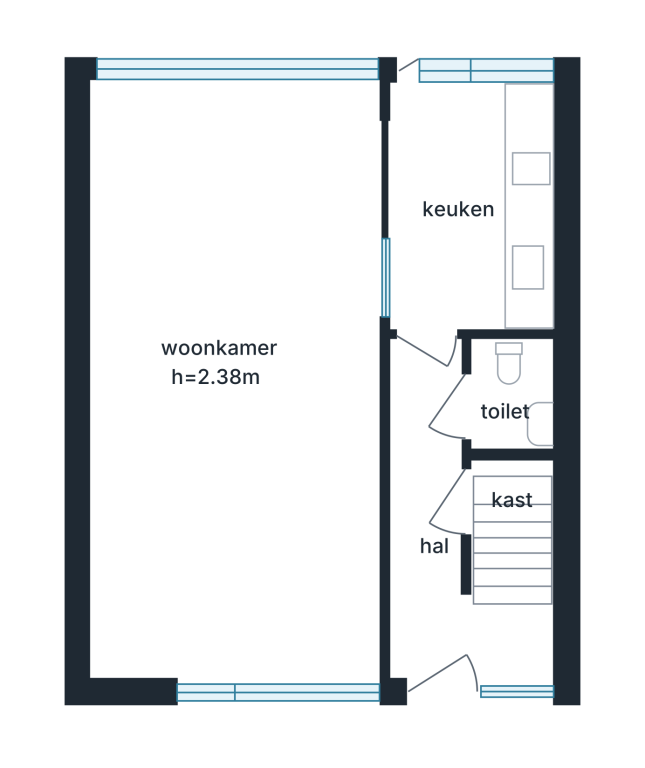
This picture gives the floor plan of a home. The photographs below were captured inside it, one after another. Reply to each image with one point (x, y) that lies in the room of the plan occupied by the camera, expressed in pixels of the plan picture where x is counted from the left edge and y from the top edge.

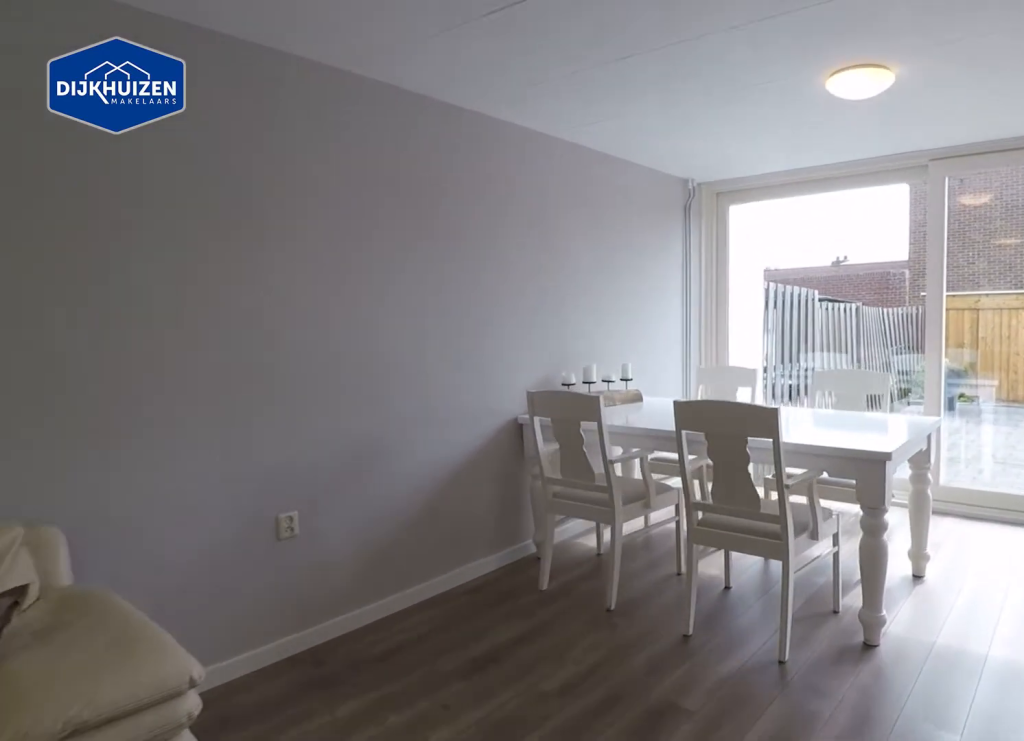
(194, 136)
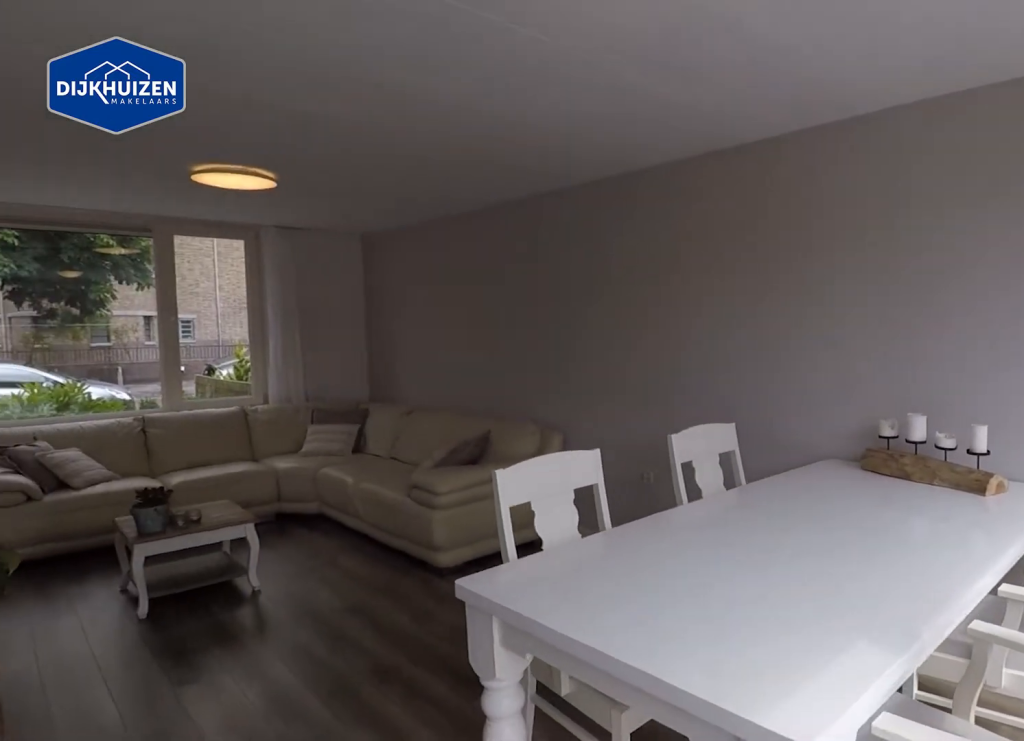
(174, 261)
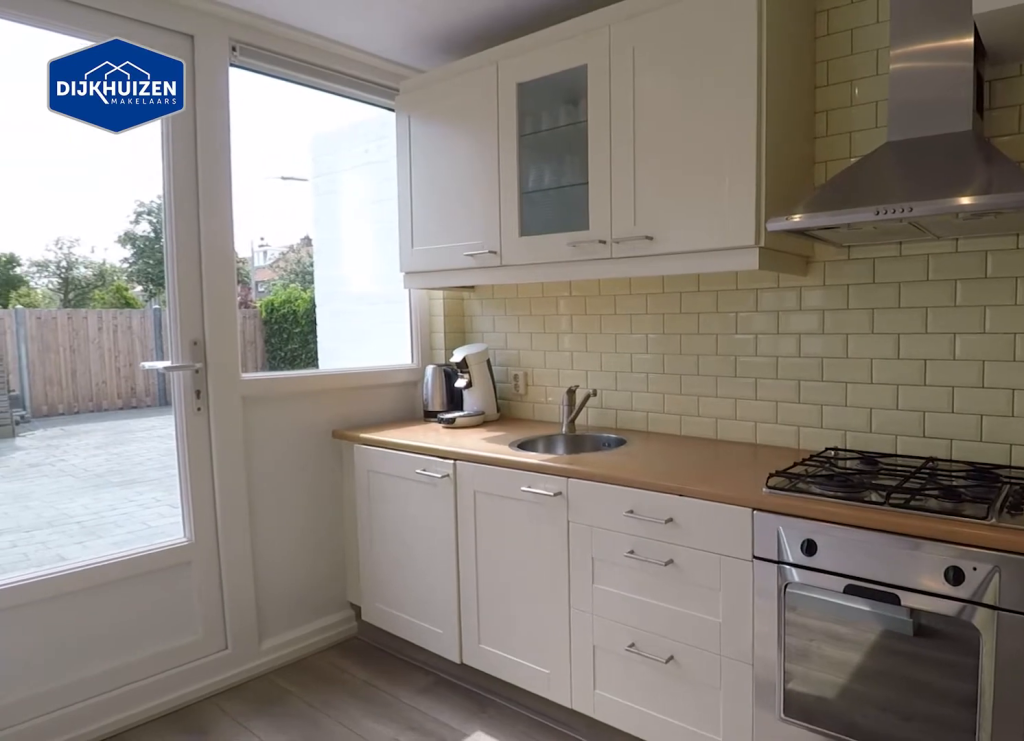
(476, 201)
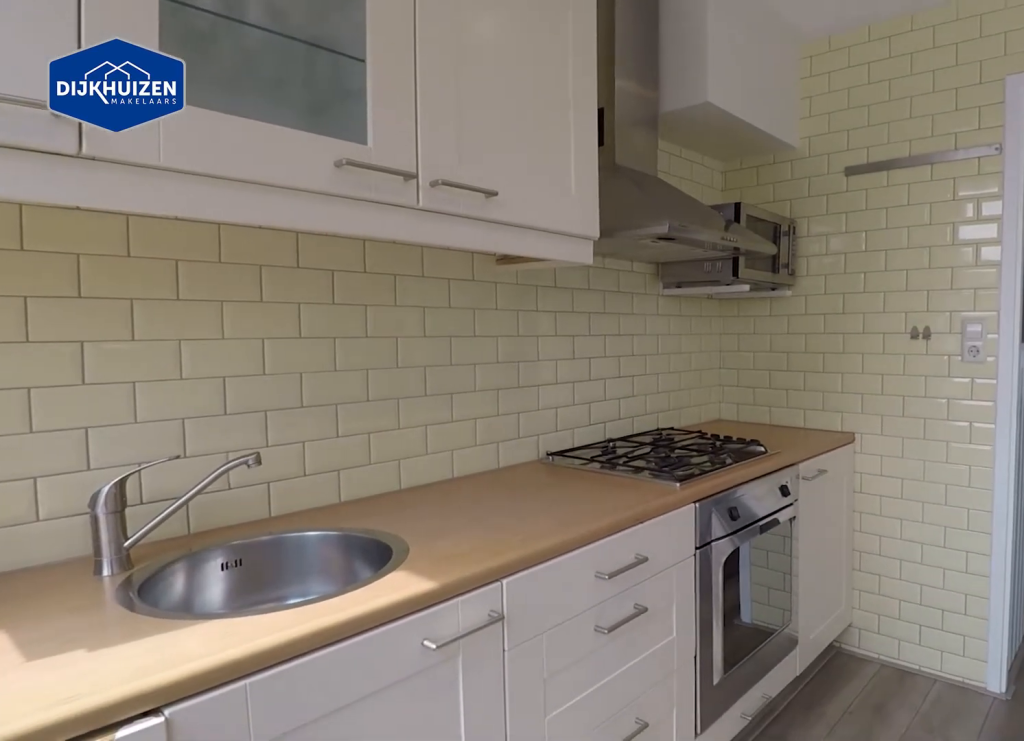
(476, 201)
